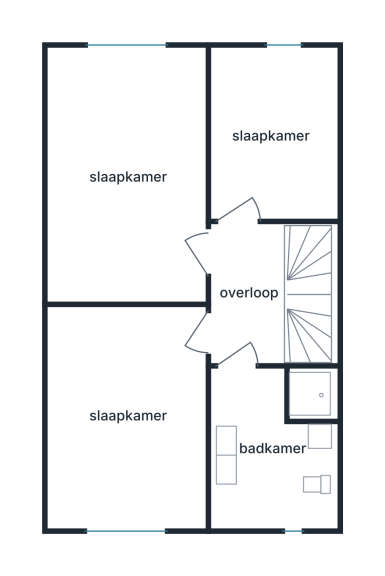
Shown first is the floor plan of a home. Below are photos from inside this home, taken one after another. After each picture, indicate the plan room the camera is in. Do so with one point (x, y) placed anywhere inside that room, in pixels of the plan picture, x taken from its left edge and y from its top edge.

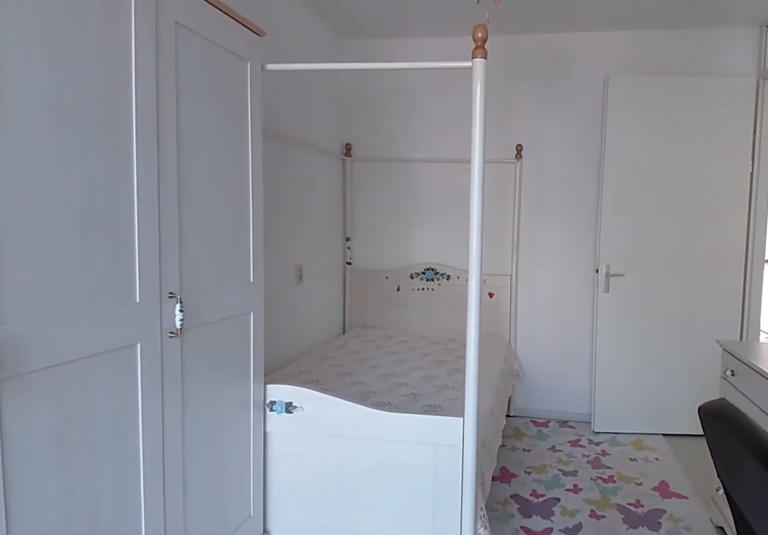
(128, 443)
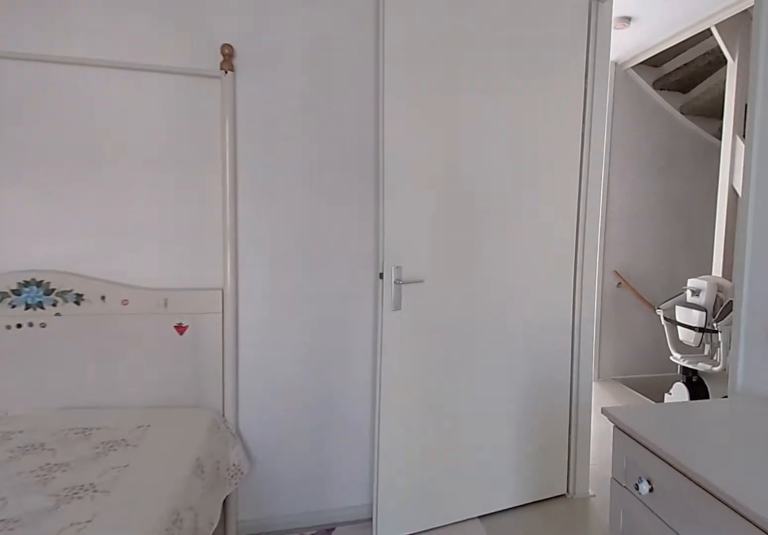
(128, 443)
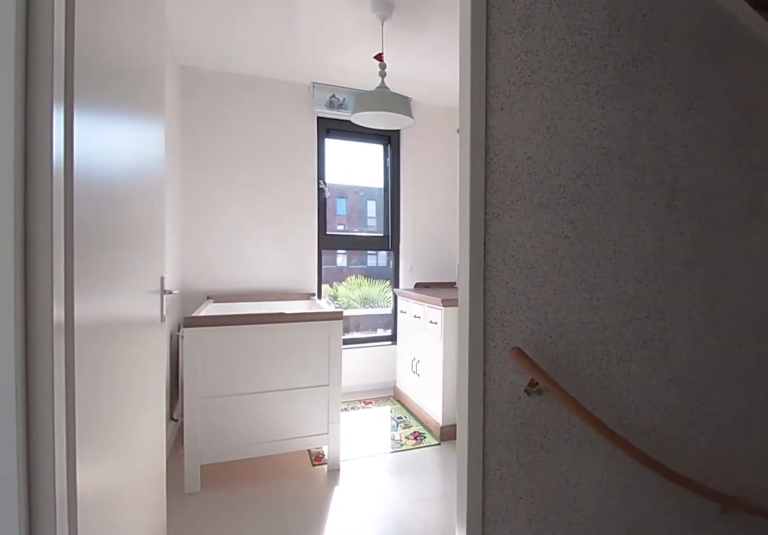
(272, 292)
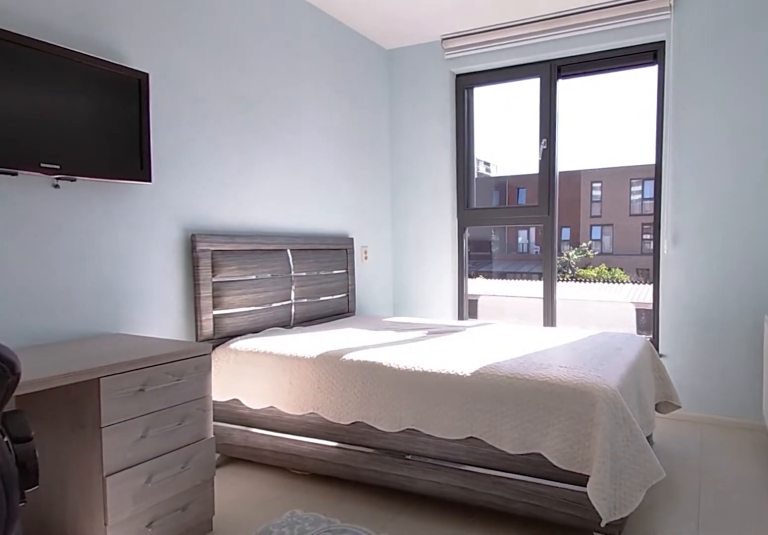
(55, 177)
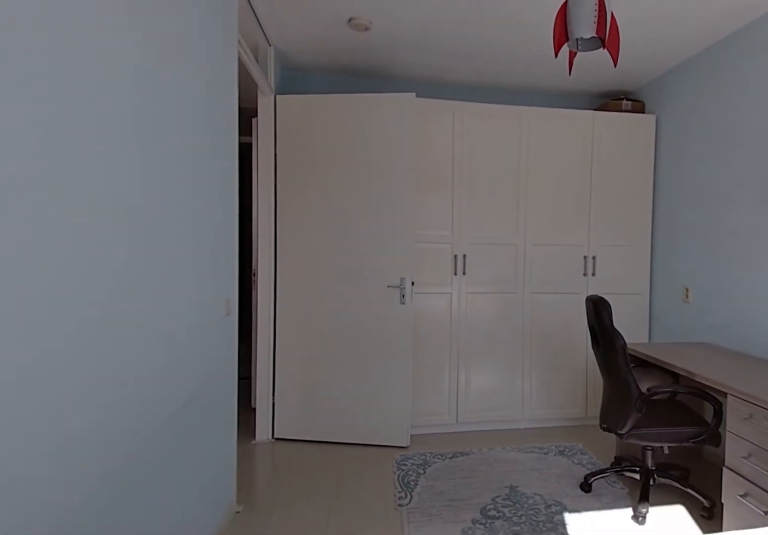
(55, 178)
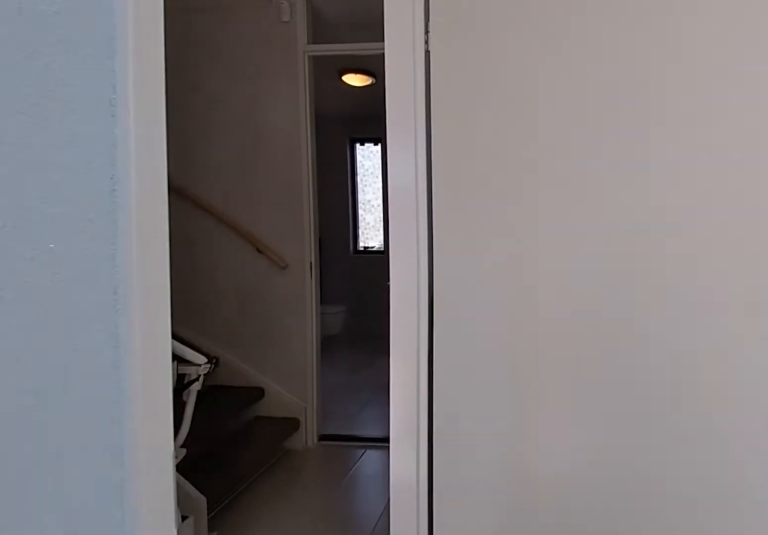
(93, 122)
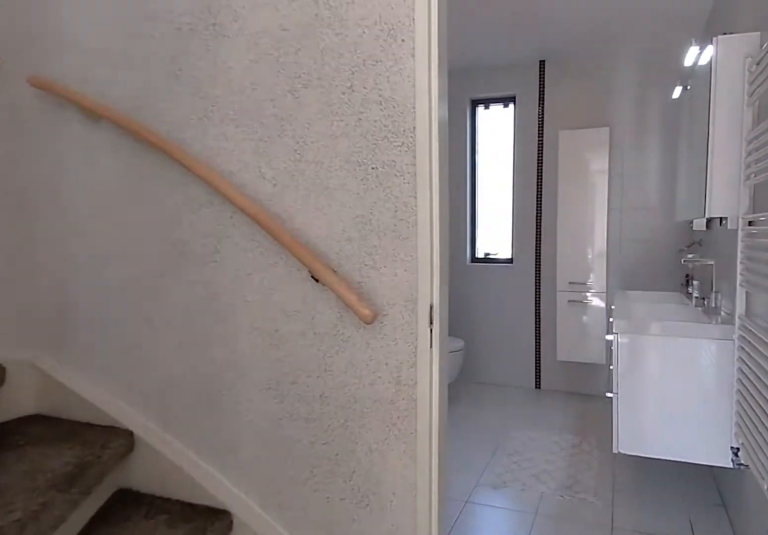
(272, 292)
